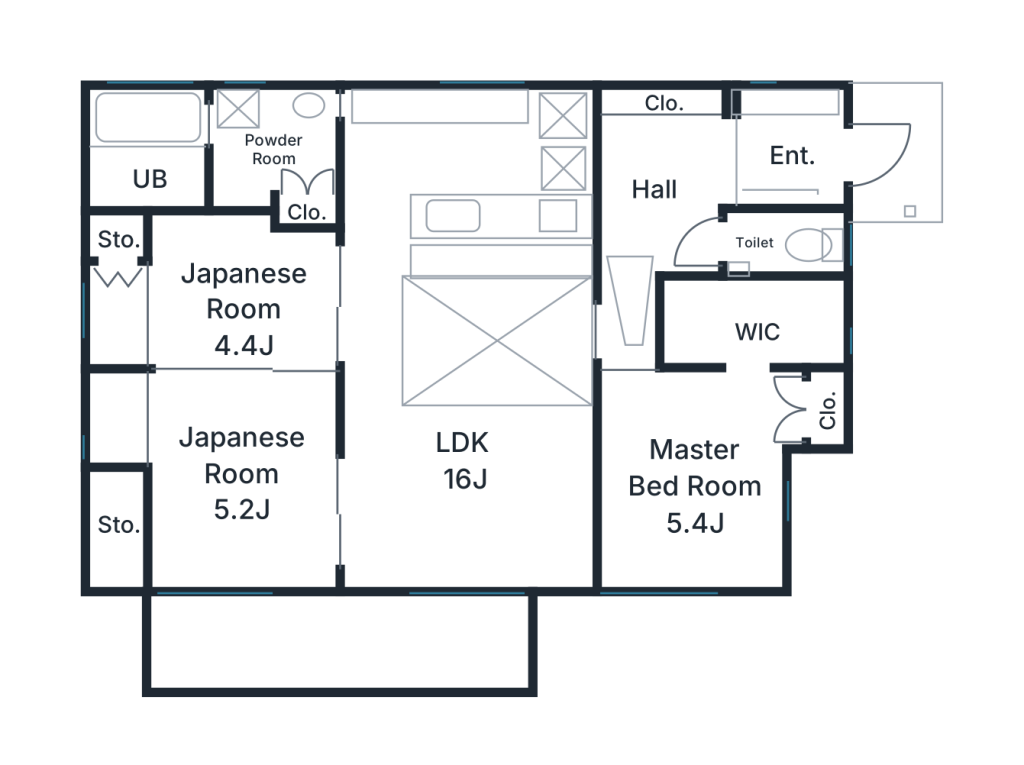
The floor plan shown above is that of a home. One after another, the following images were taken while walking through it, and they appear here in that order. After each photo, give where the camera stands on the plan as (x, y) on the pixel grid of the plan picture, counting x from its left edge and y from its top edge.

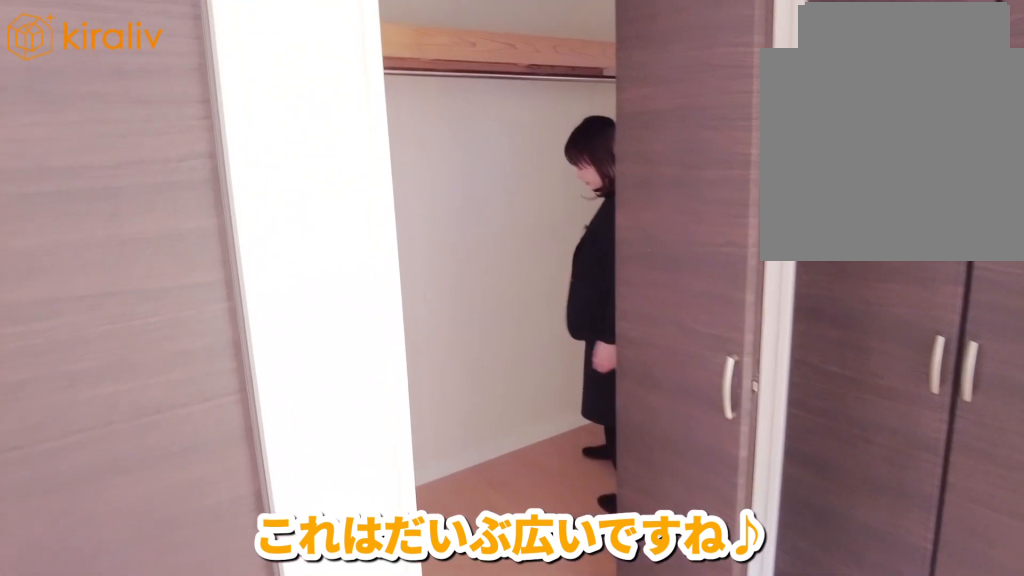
(736, 443)
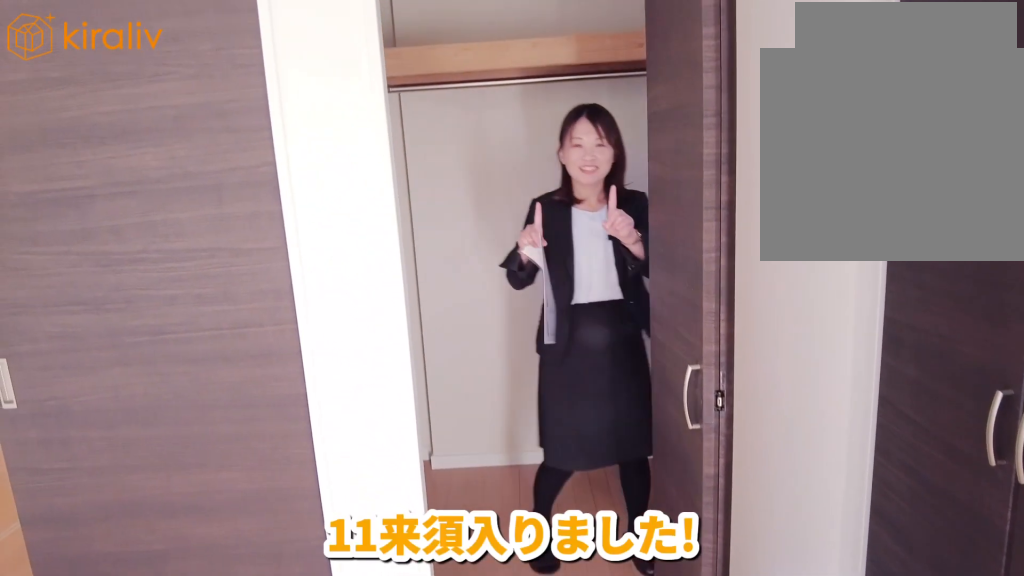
(727, 440)
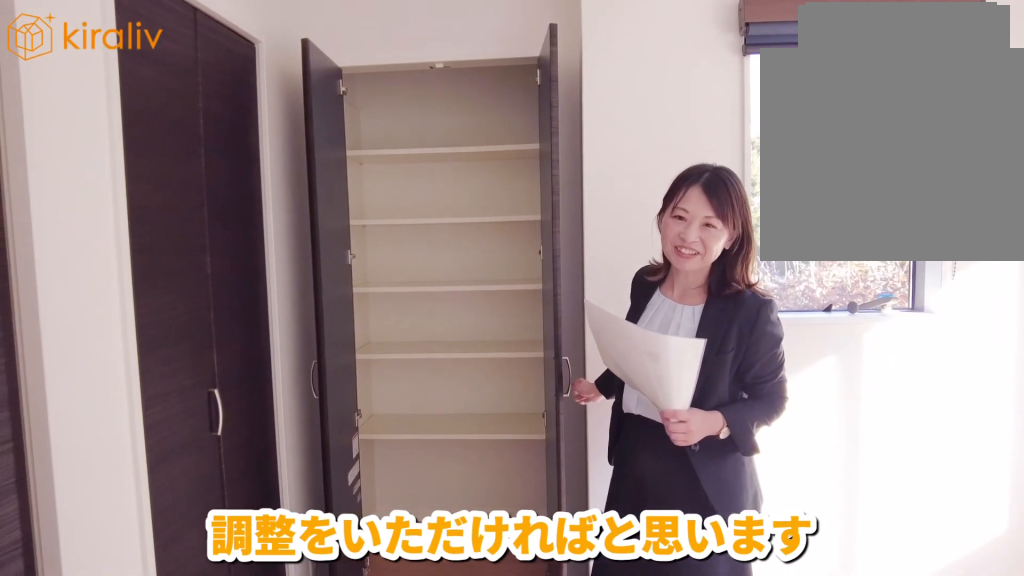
(684, 443)
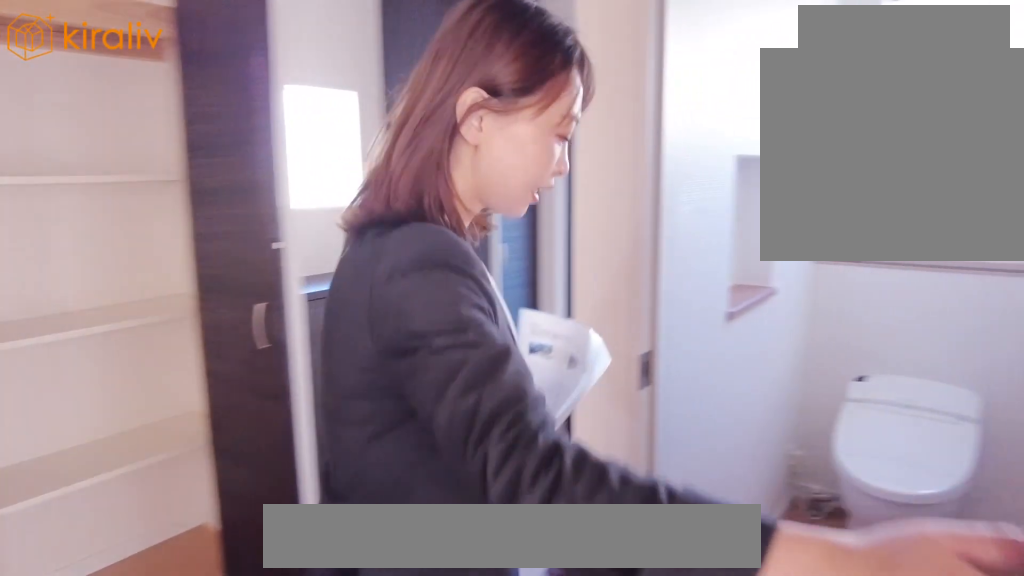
(739, 259)
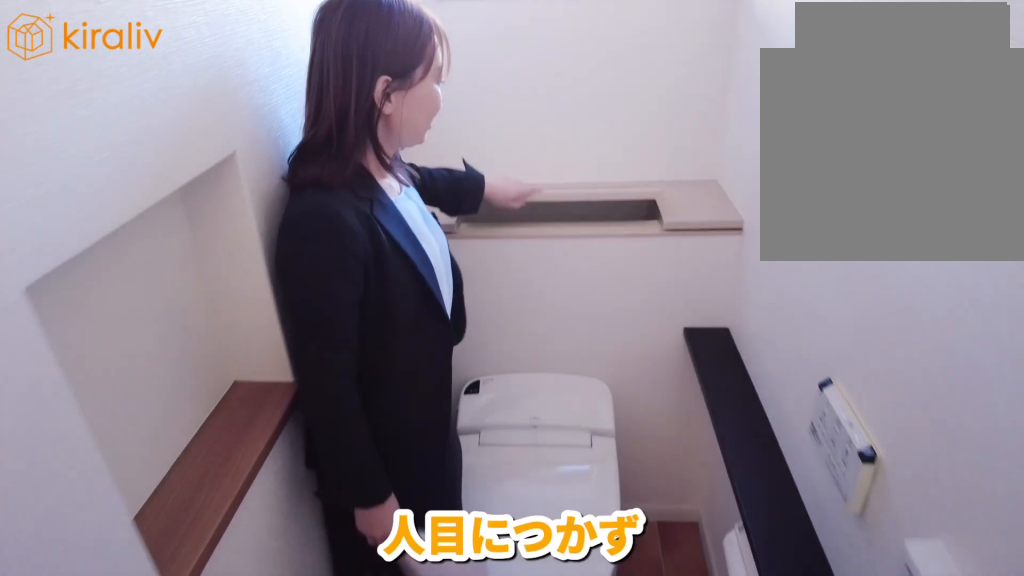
(719, 259)
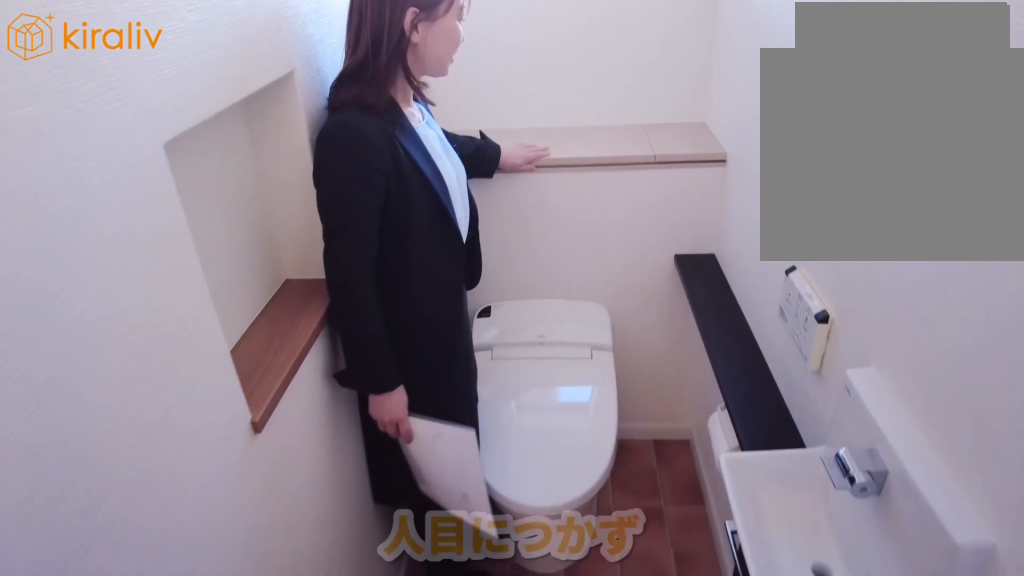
(717, 259)
